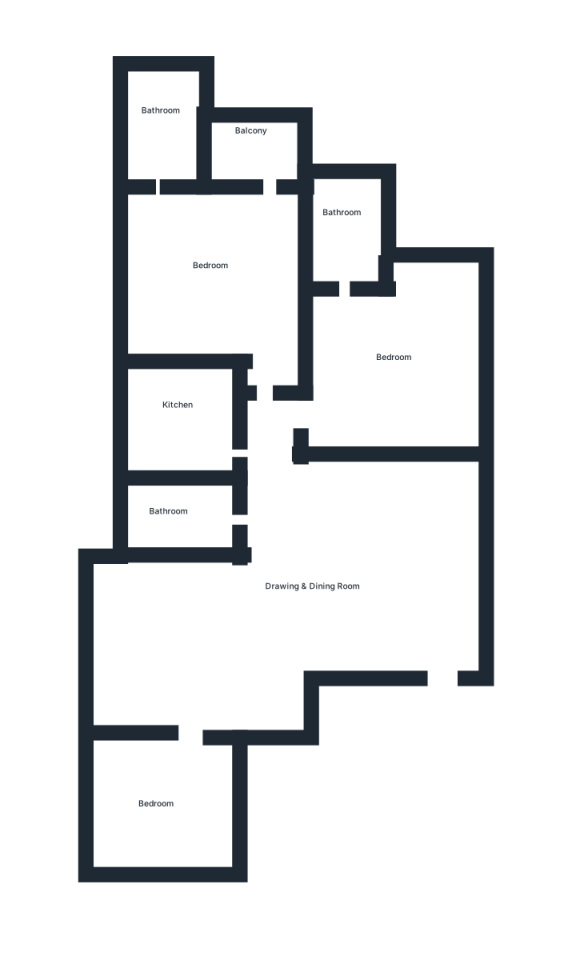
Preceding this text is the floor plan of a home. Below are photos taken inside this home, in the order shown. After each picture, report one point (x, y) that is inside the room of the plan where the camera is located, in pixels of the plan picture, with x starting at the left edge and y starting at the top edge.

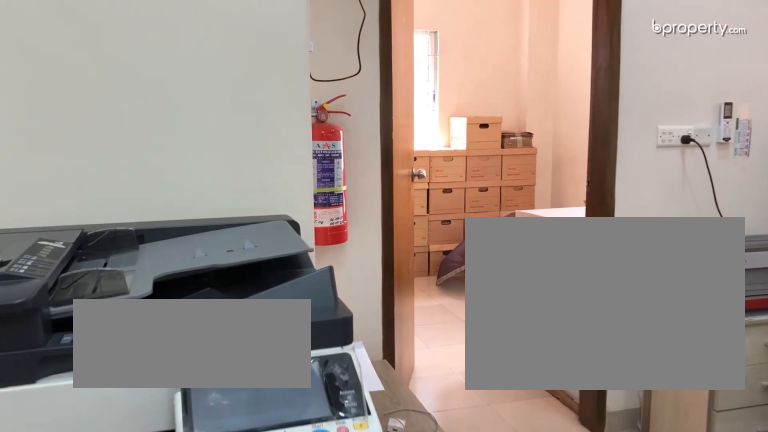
(320, 570)
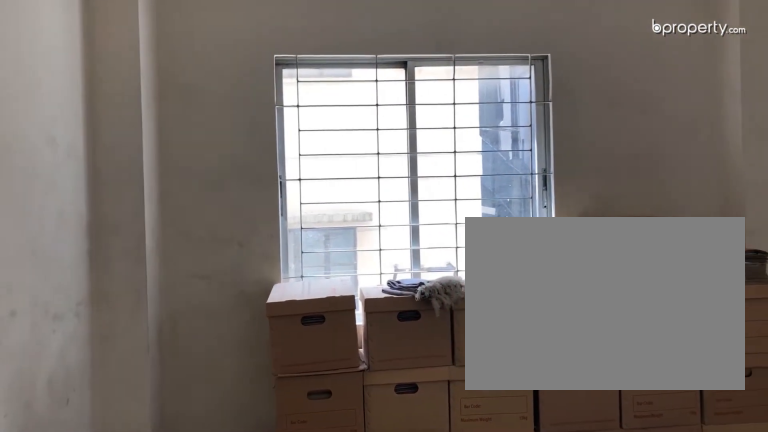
(172, 802)
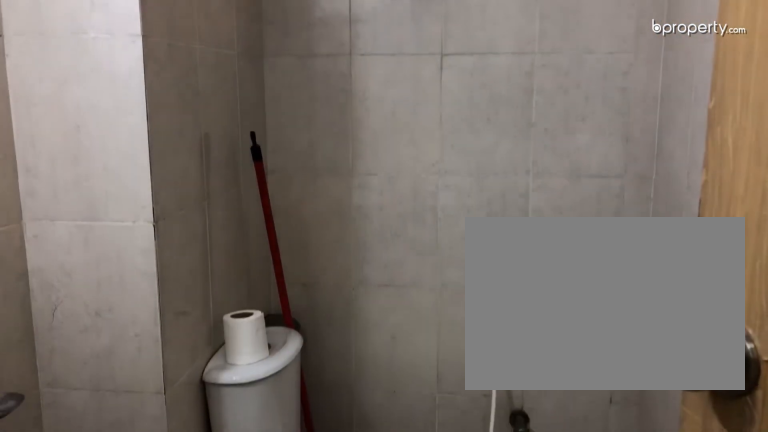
(193, 526)
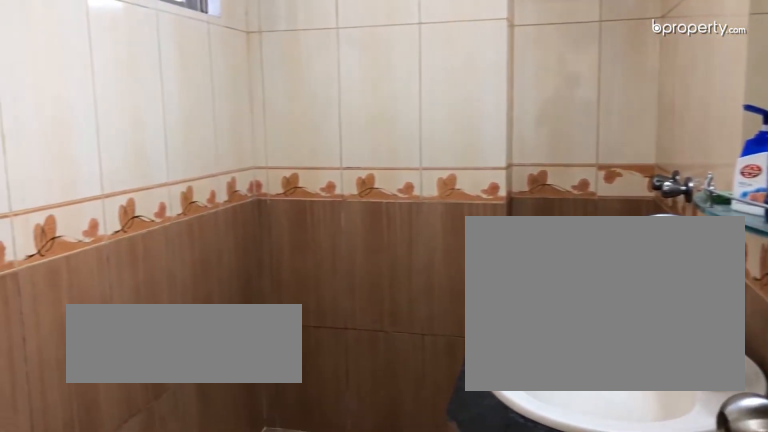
(166, 113)
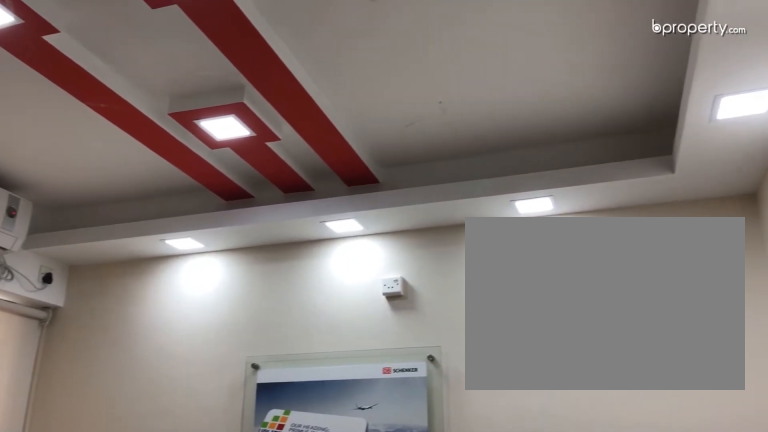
(395, 350)
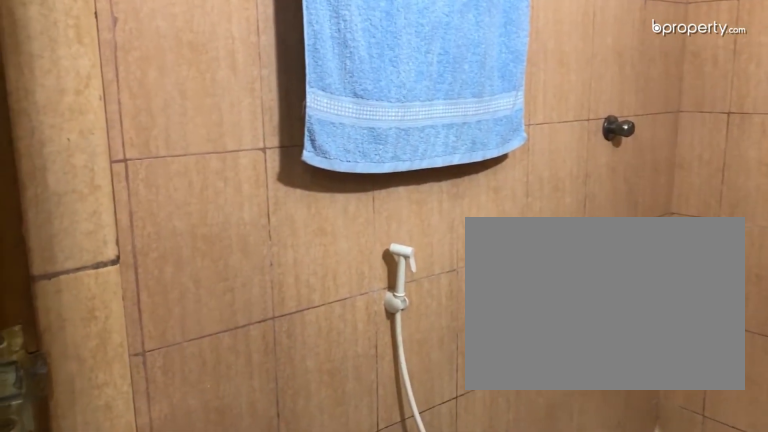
(342, 234)
